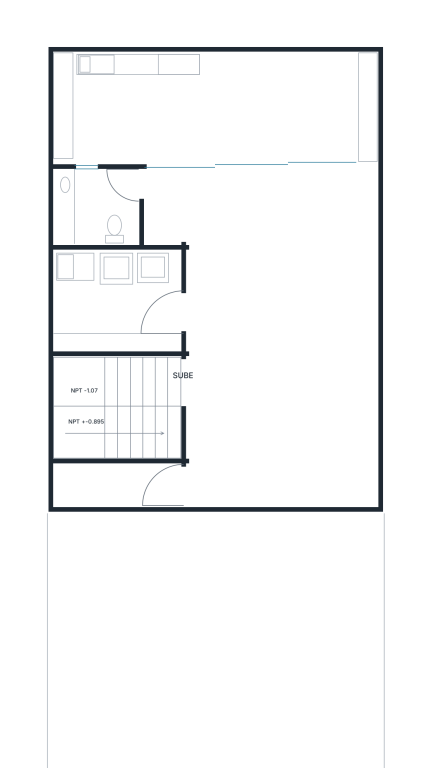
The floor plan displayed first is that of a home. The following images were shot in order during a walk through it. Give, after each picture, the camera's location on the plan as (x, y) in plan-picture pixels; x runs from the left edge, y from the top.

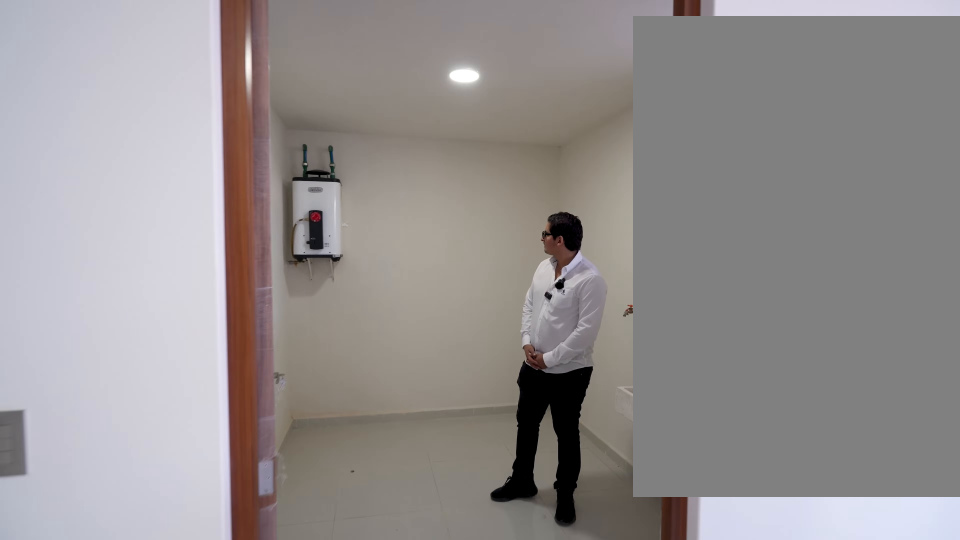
(290, 316)
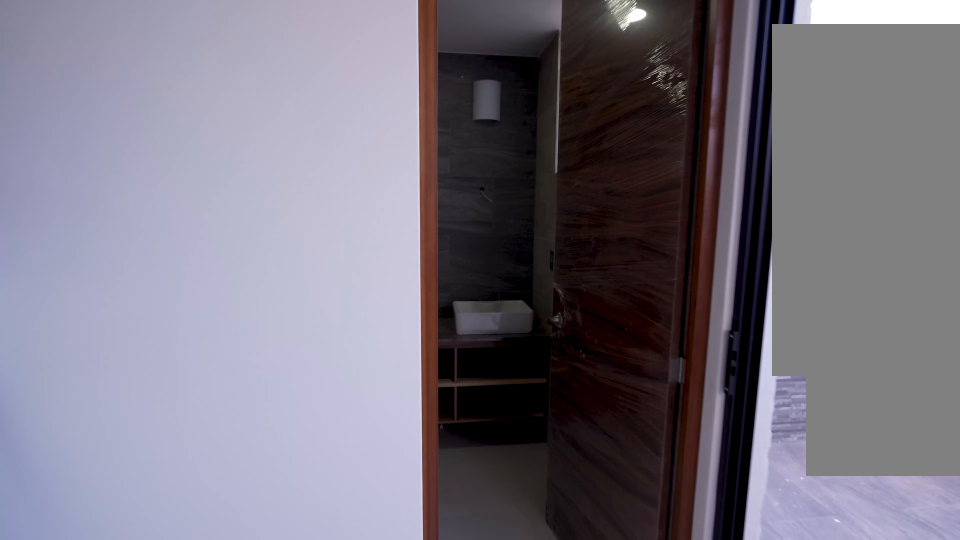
(268, 203)
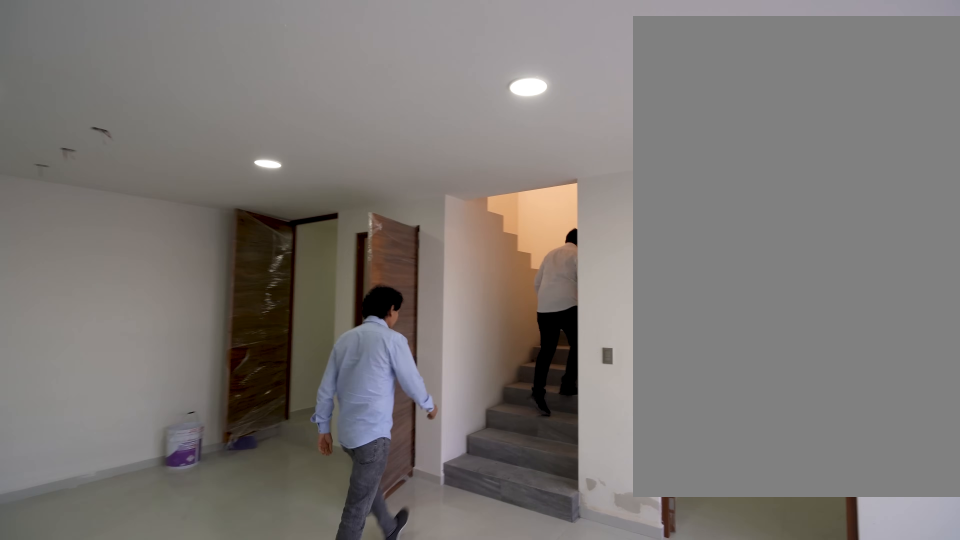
(298, 377)
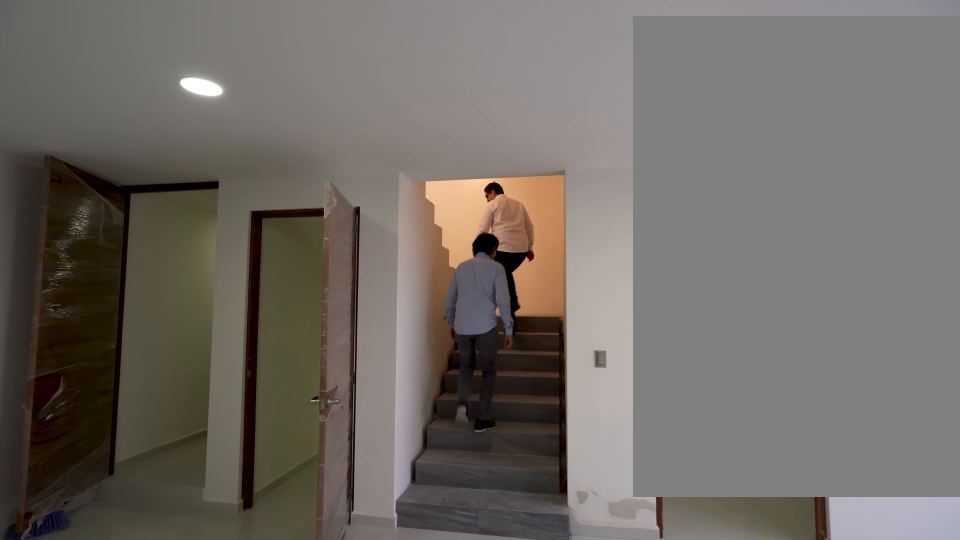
(228, 375)
